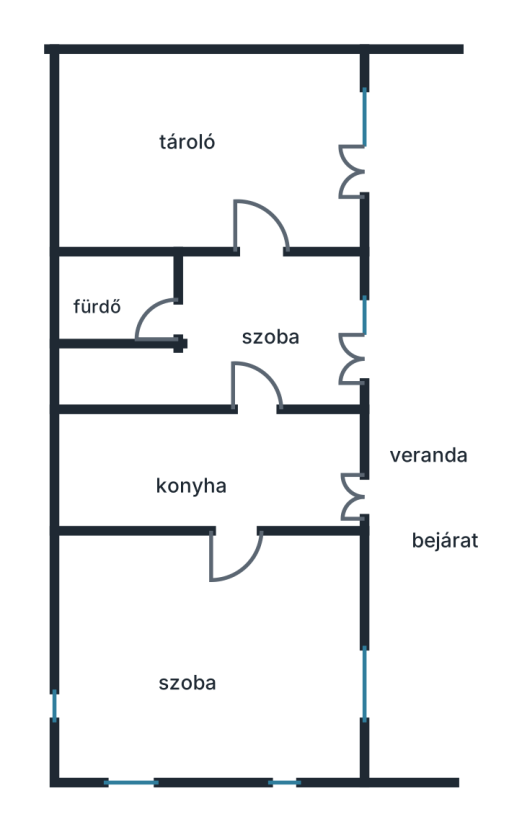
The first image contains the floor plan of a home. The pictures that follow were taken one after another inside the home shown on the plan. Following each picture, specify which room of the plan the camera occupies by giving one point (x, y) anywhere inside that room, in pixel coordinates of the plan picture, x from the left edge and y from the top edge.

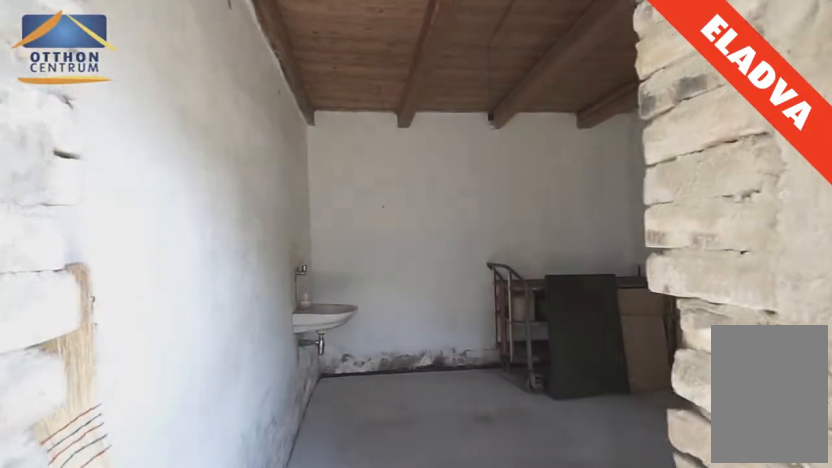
(287, 159)
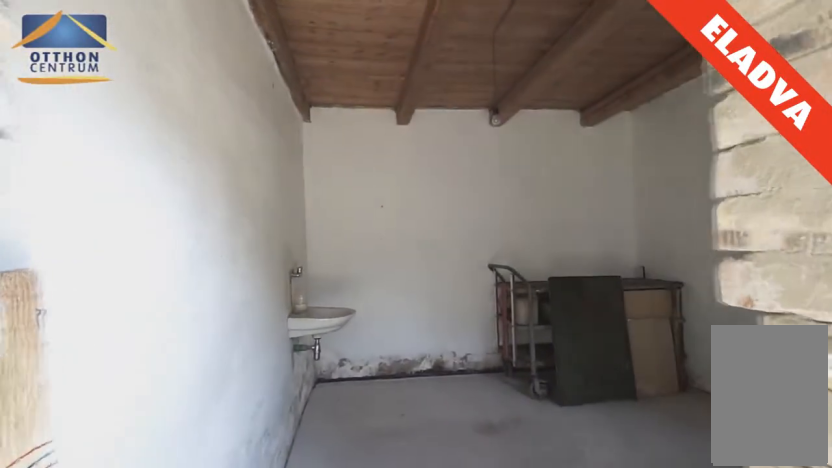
(262, 159)
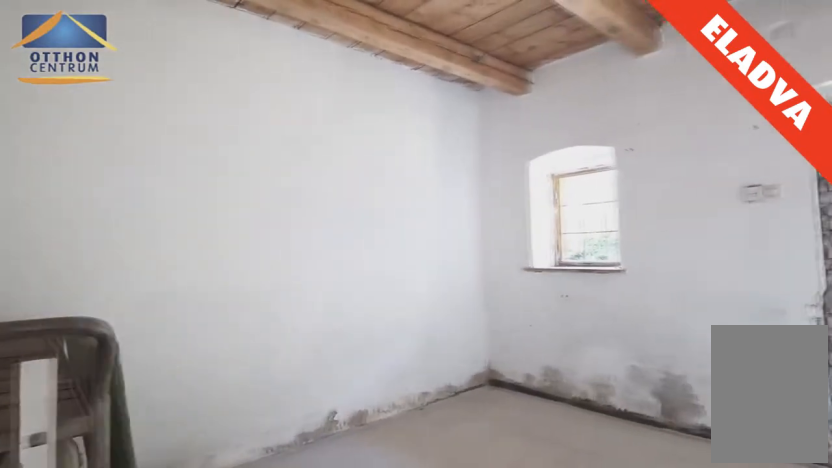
(162, 170)
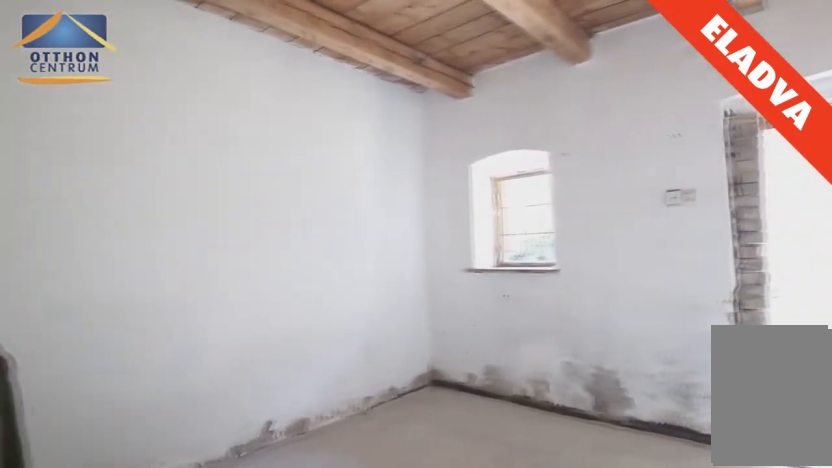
(172, 169)
